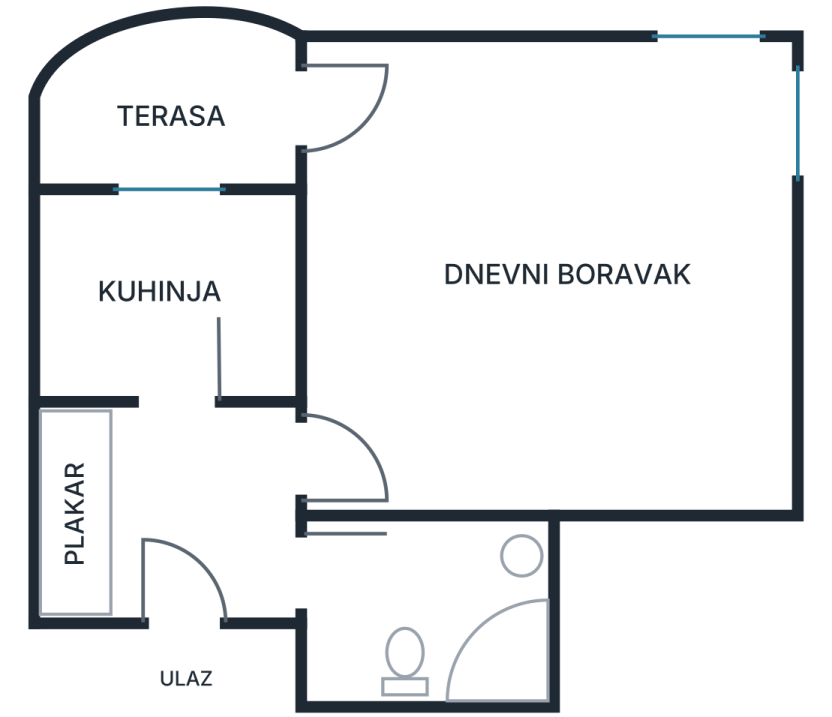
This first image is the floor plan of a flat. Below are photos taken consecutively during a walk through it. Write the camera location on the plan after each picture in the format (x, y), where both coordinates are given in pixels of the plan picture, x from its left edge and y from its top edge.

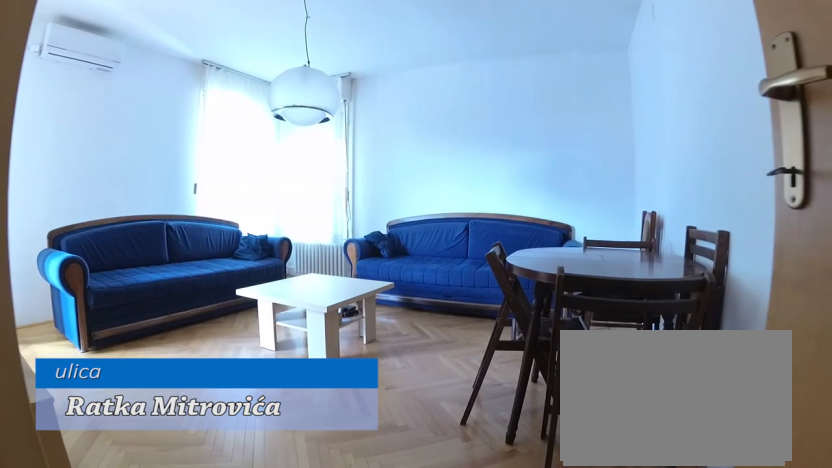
(331, 467)
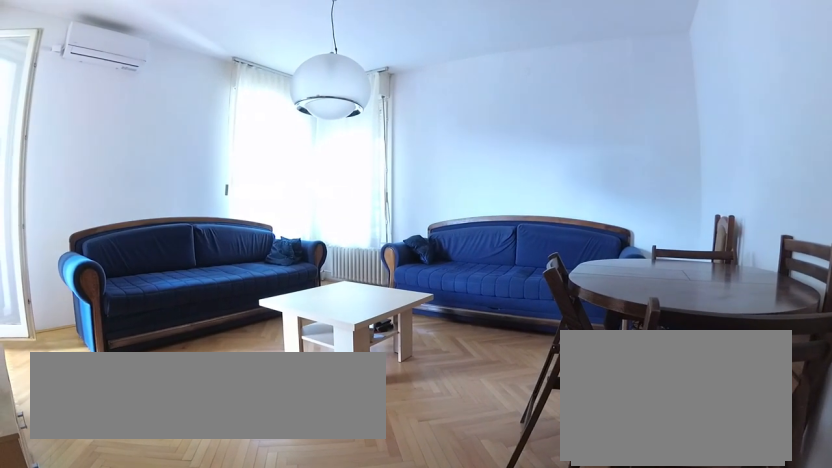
(381, 441)
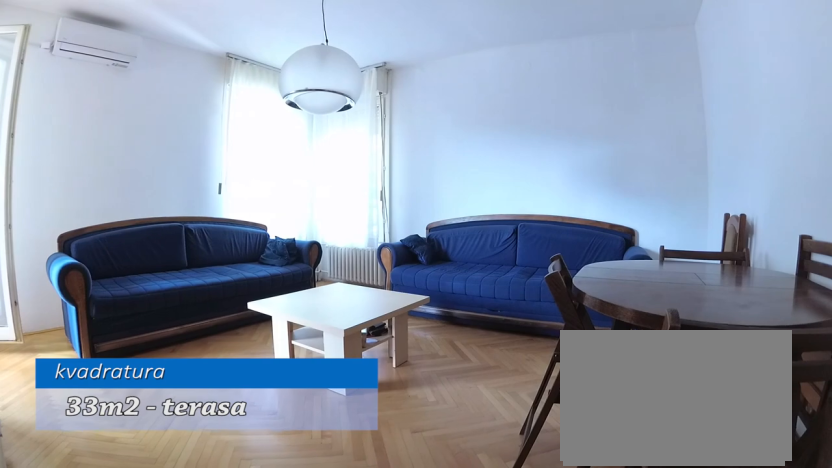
(383, 443)
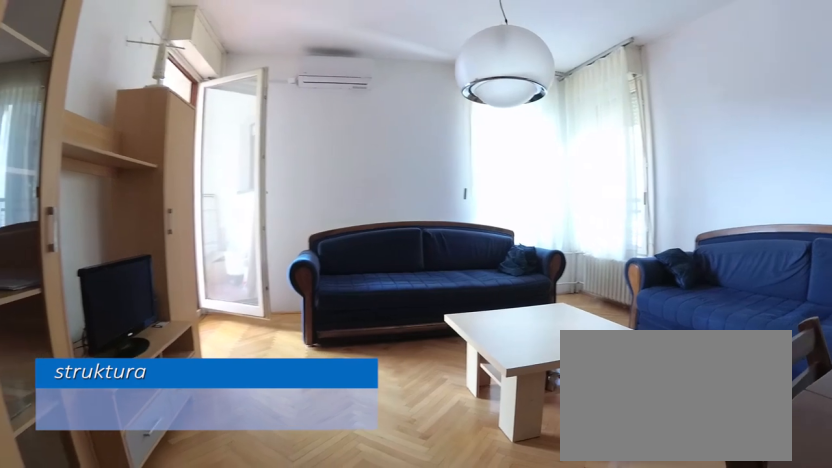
(404, 457)
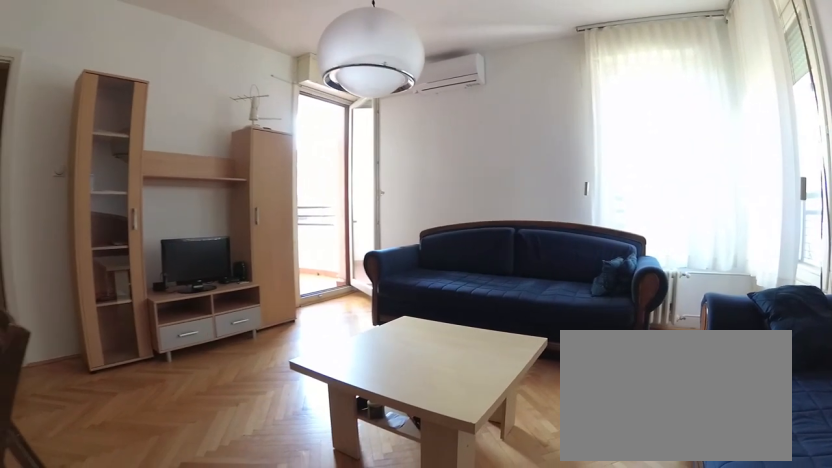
(615, 459)
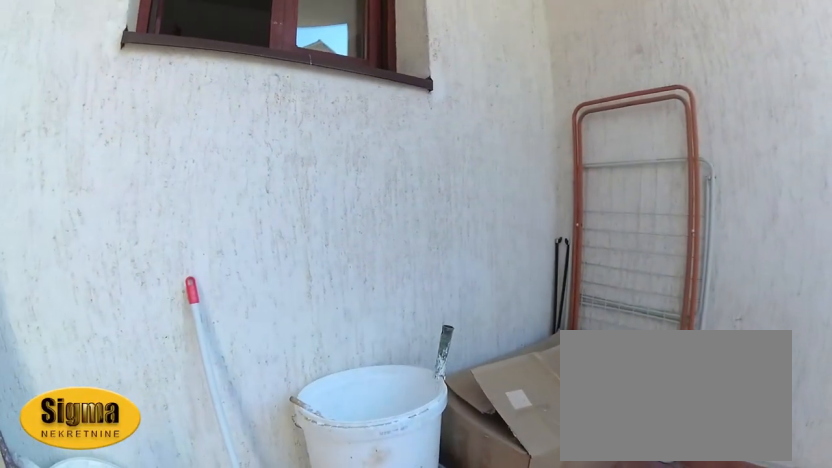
(236, 105)
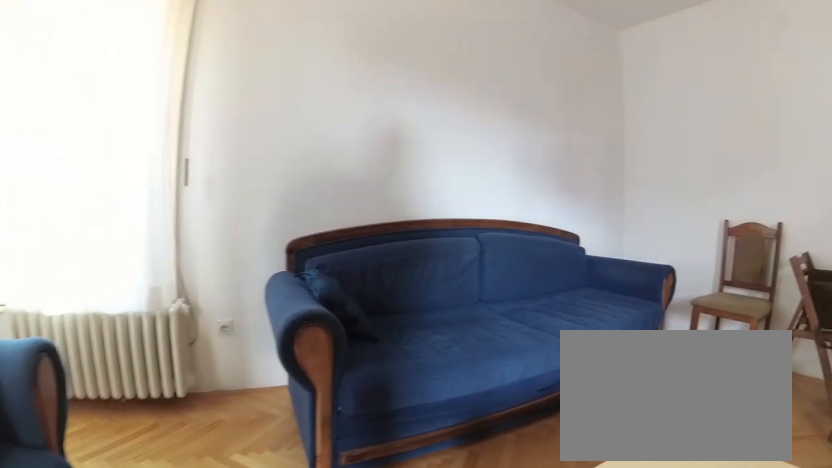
(494, 215)
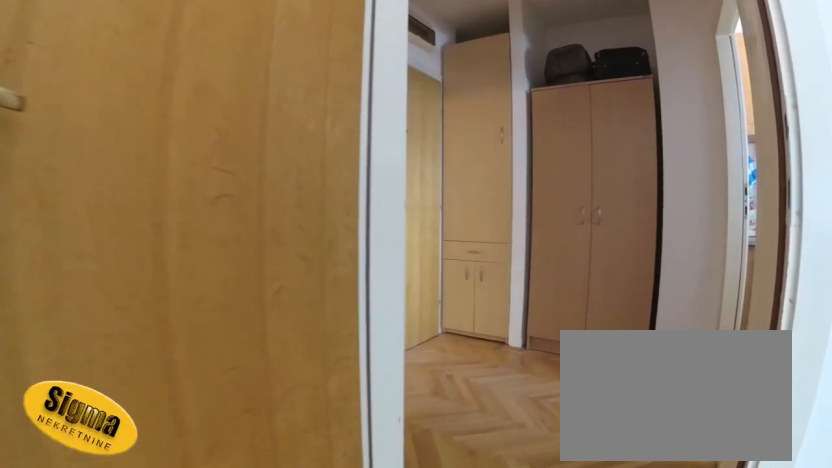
(415, 435)
